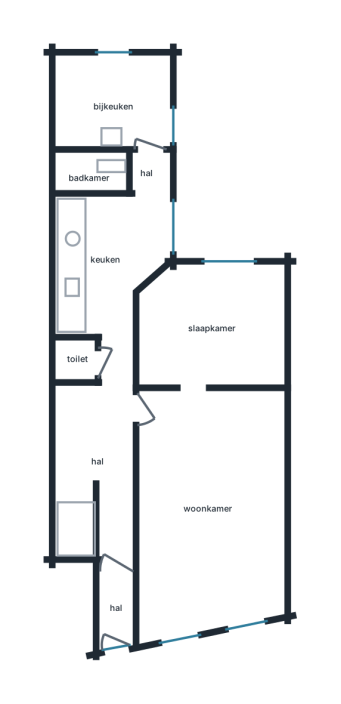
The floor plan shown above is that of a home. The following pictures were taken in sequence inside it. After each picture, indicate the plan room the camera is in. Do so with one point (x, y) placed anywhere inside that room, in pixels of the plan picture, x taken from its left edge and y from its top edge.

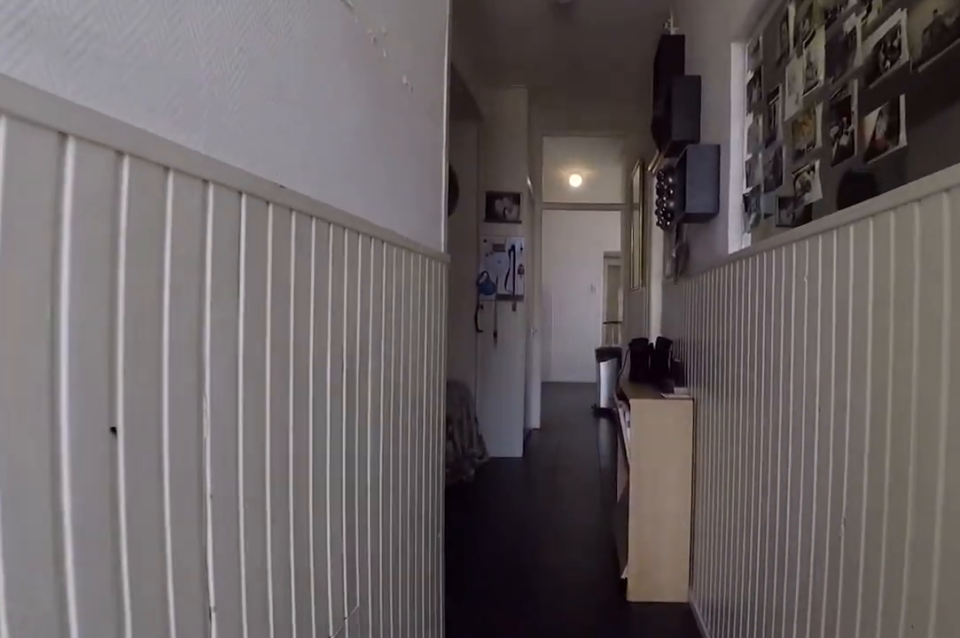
(105, 476)
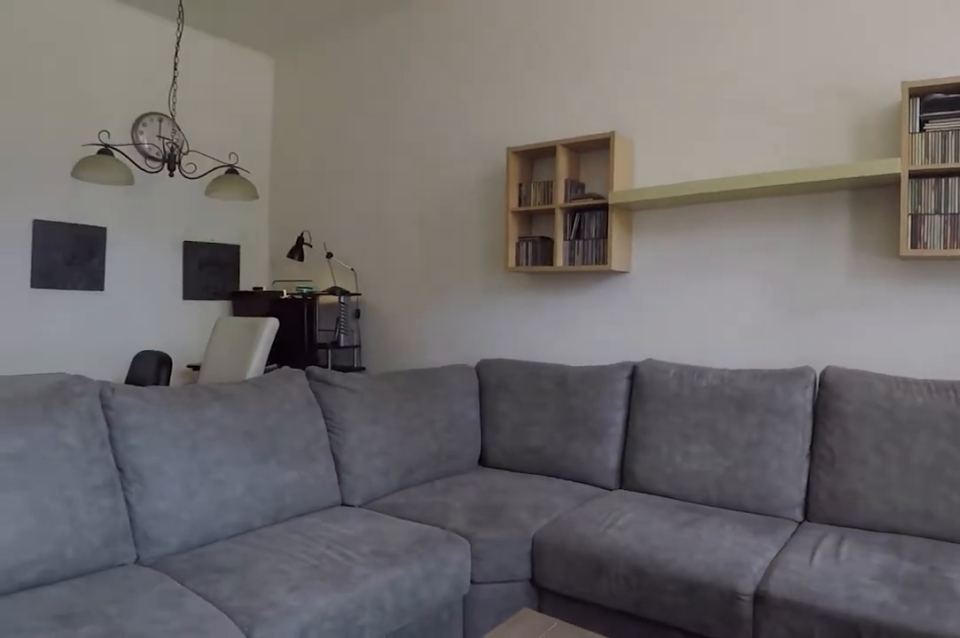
(281, 502)
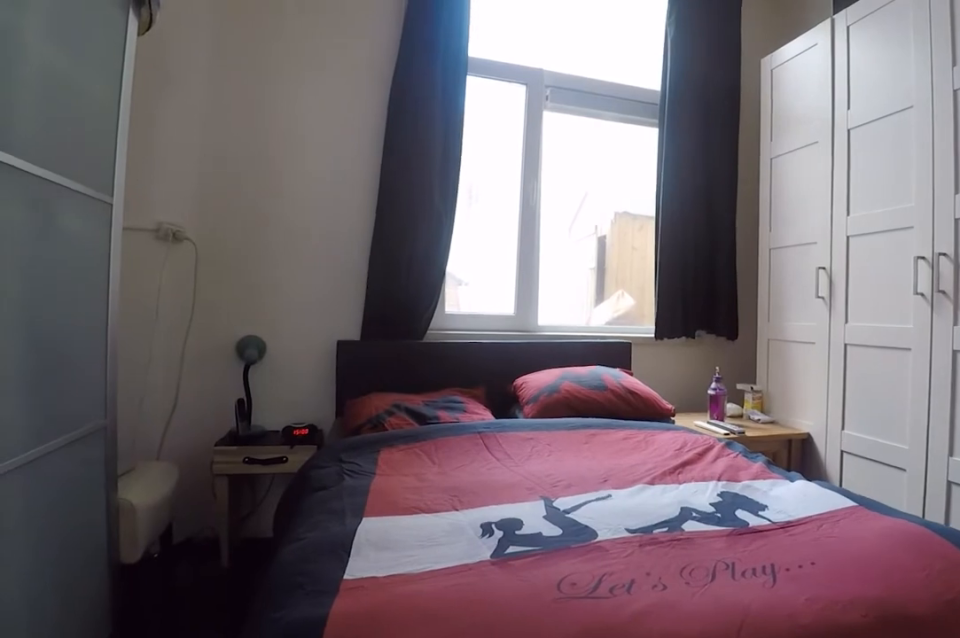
(213, 327)
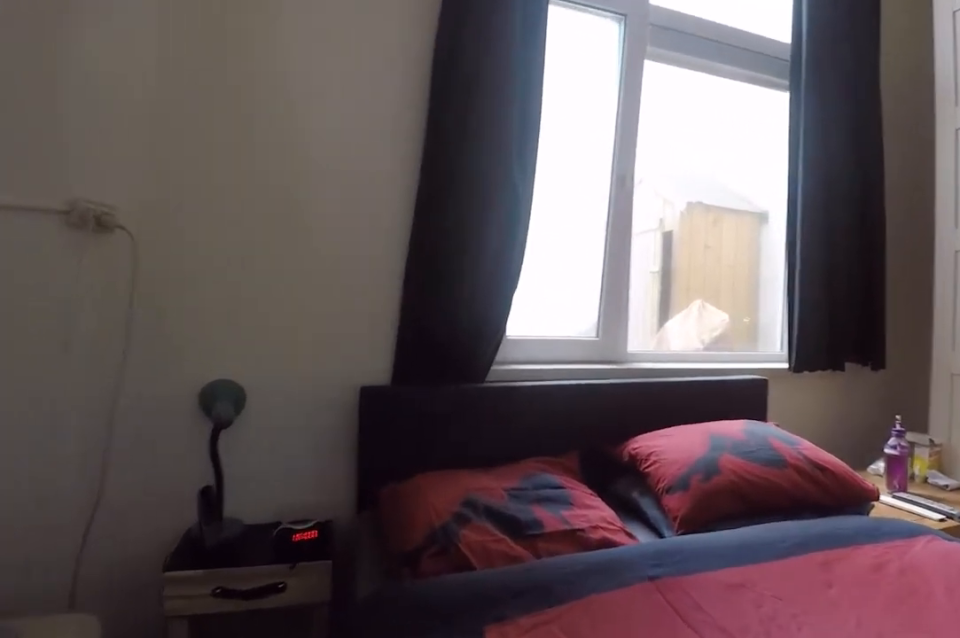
(213, 327)
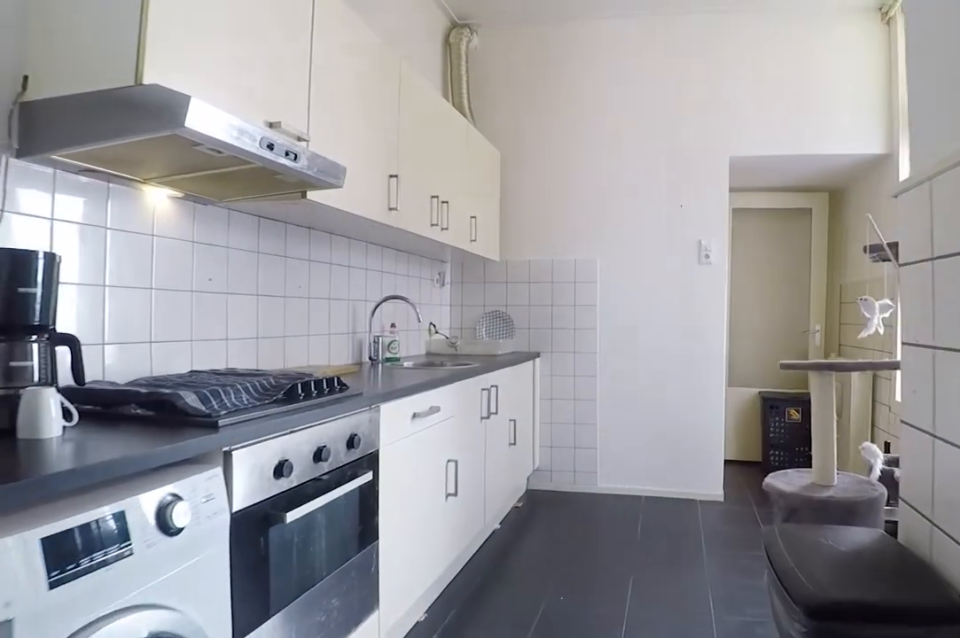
(107, 258)
